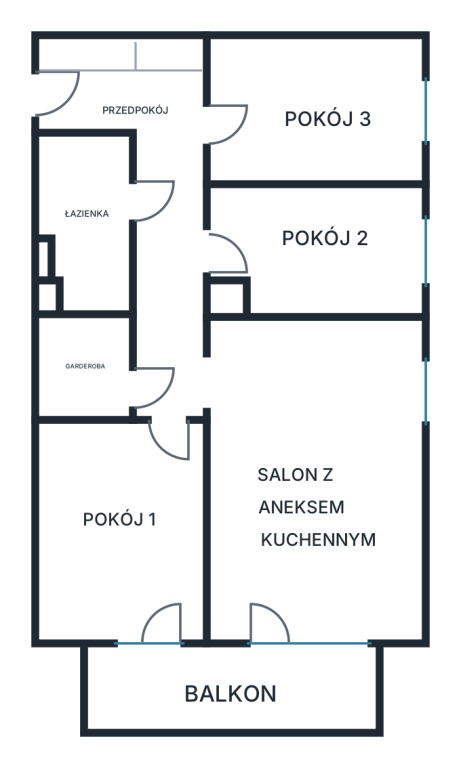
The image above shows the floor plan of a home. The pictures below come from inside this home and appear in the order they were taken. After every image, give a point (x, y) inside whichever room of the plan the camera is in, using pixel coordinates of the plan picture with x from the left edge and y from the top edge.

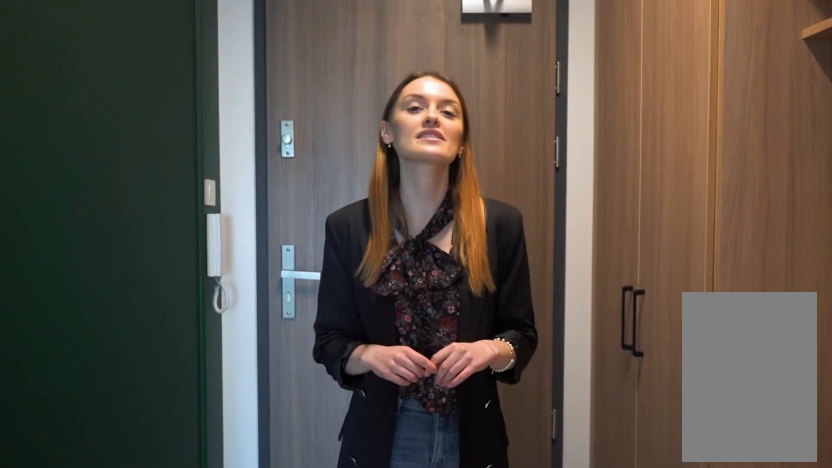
(152, 189)
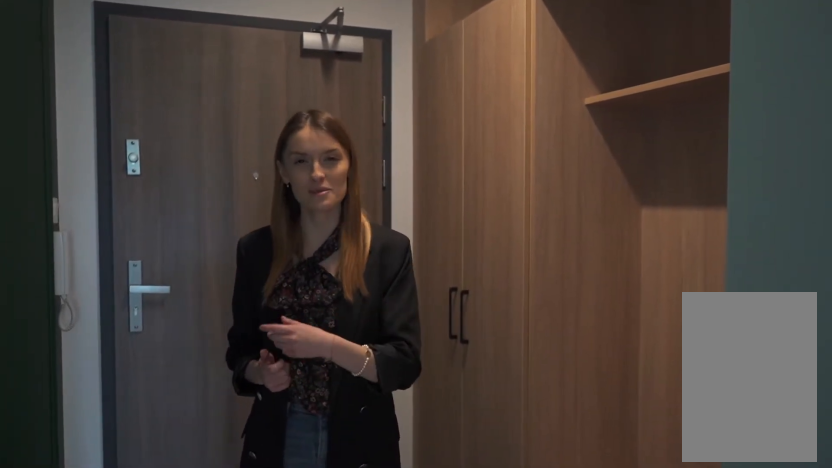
(152, 188)
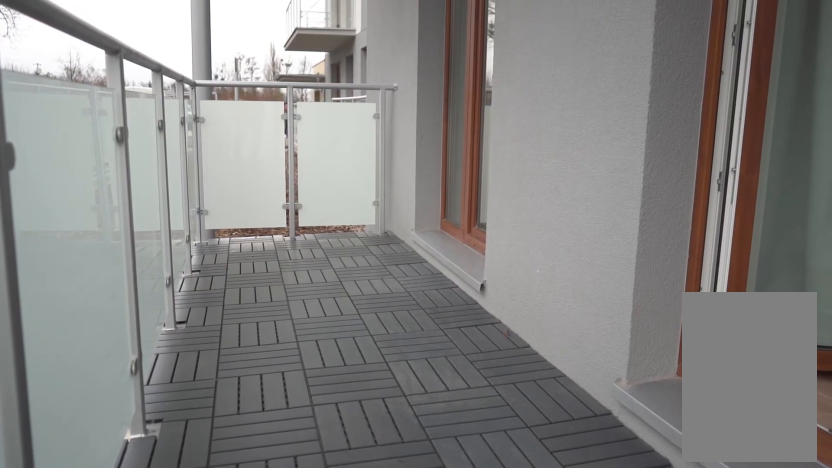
(232, 687)
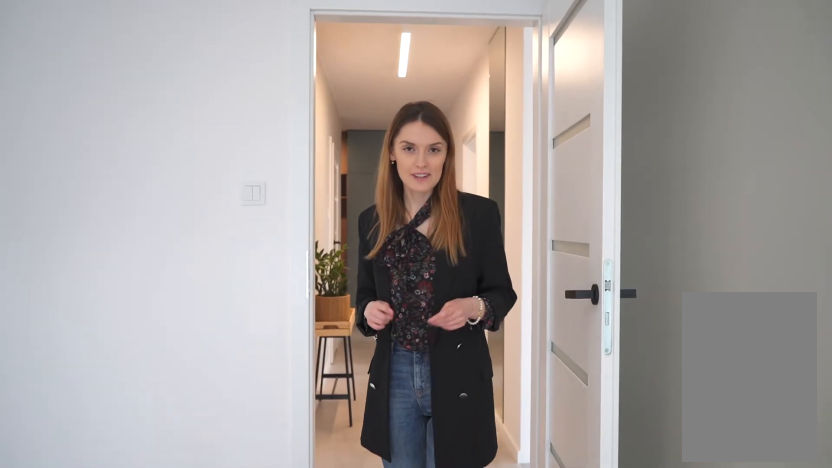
(117, 531)
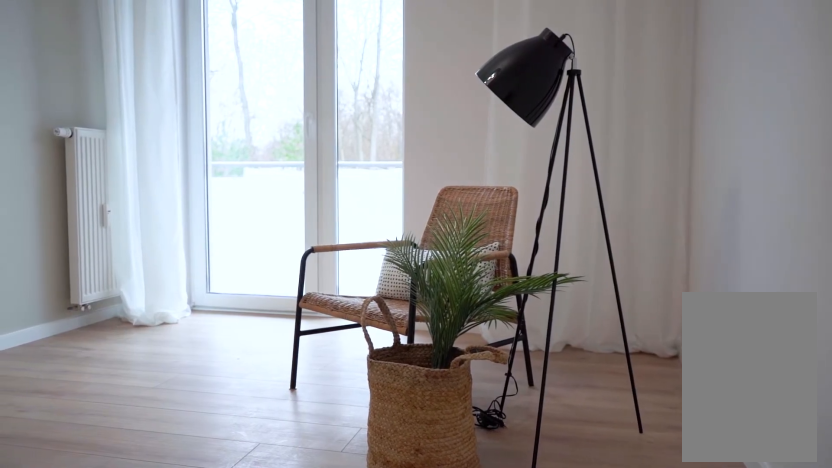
(118, 531)
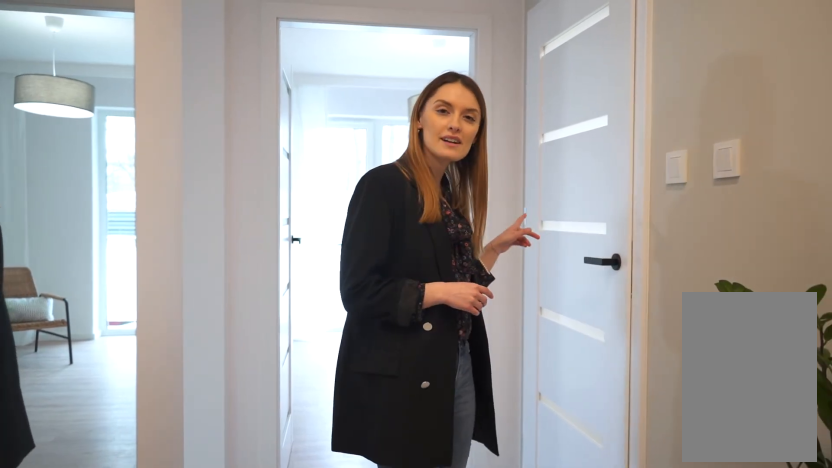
(152, 187)
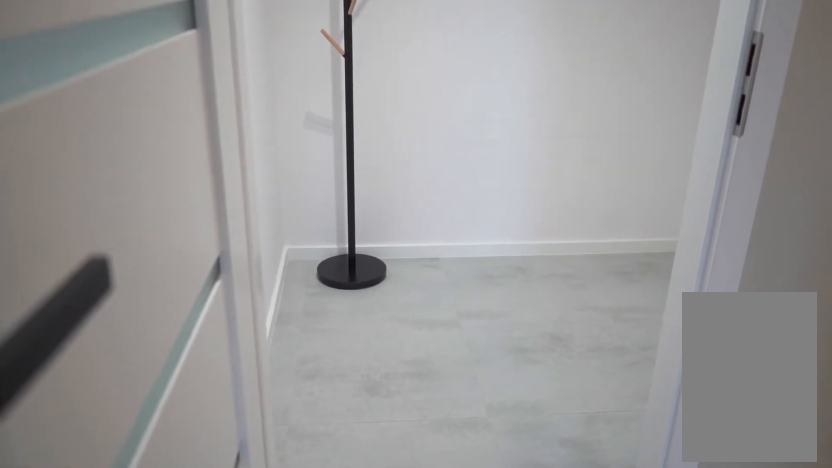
(86, 367)
